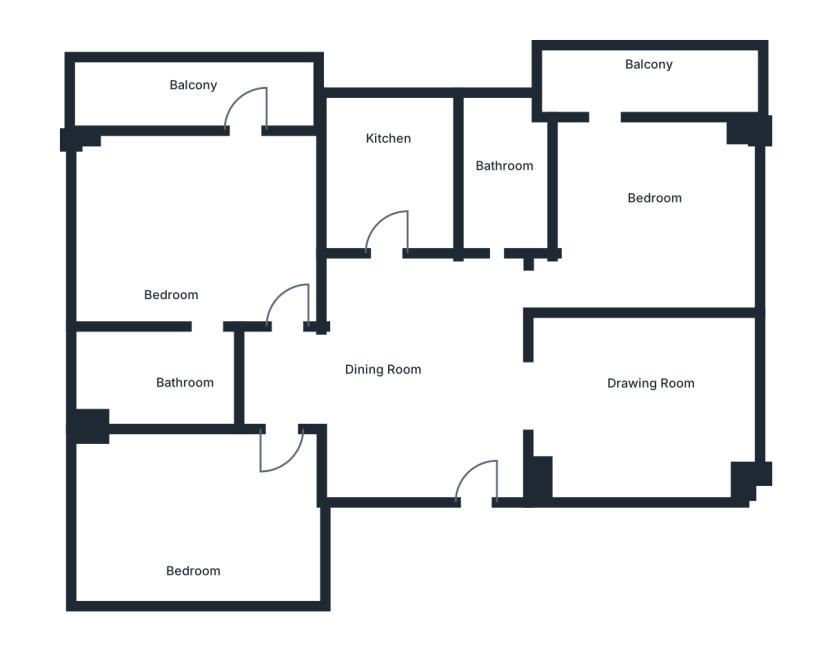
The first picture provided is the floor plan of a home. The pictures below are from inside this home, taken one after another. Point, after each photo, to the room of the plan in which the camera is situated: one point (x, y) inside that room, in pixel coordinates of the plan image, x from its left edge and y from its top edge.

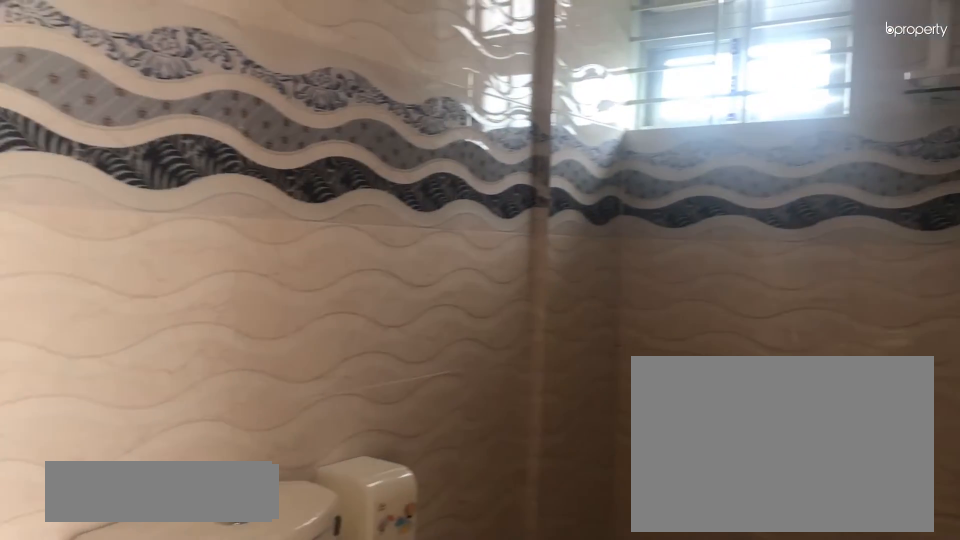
(169, 372)
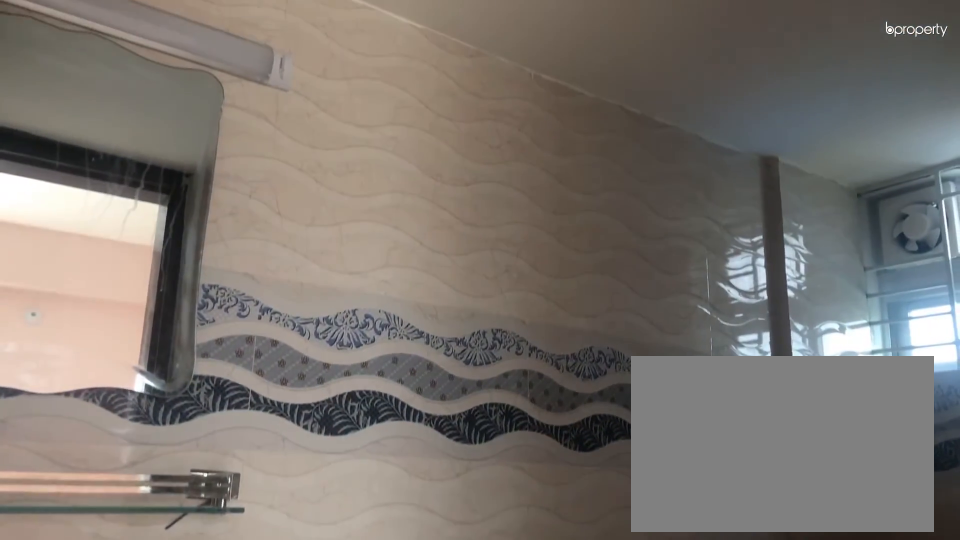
(169, 371)
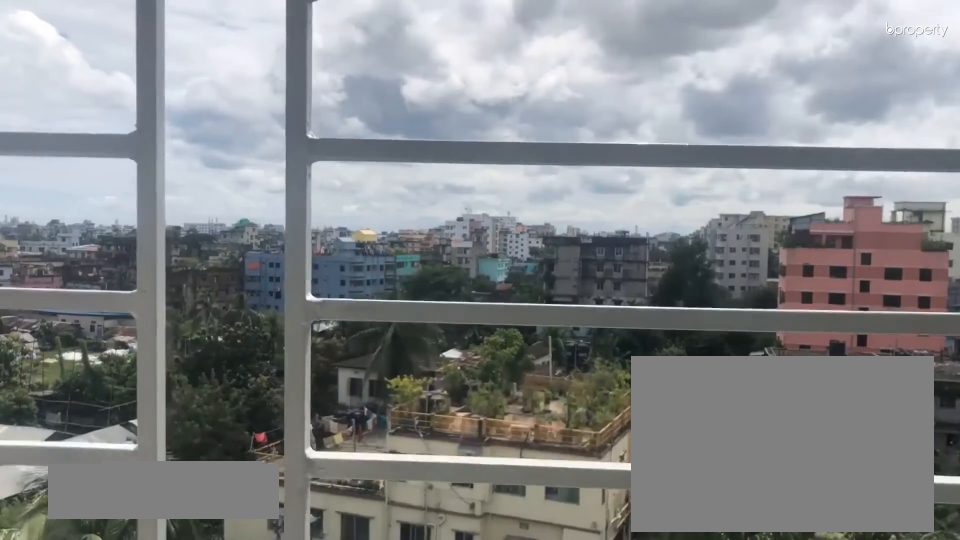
(199, 100)
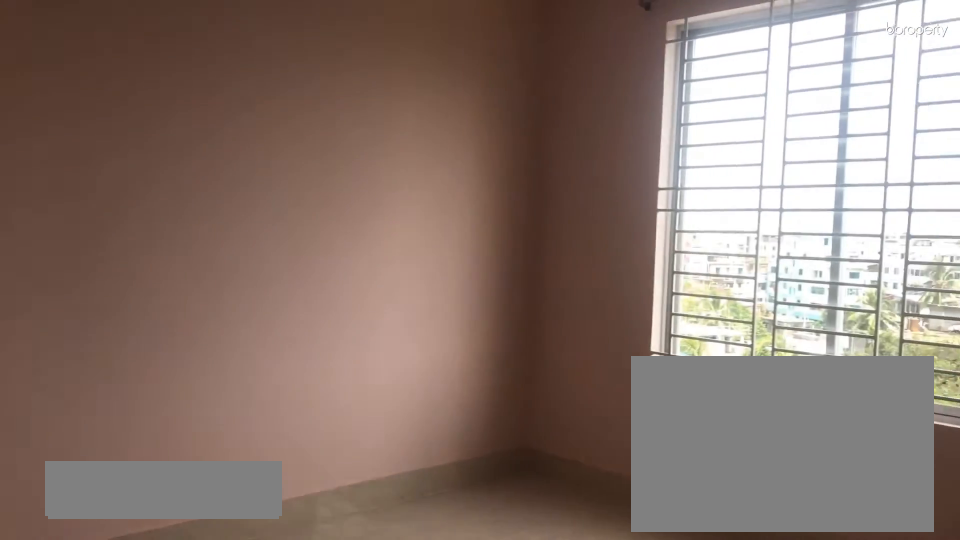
(202, 526)
